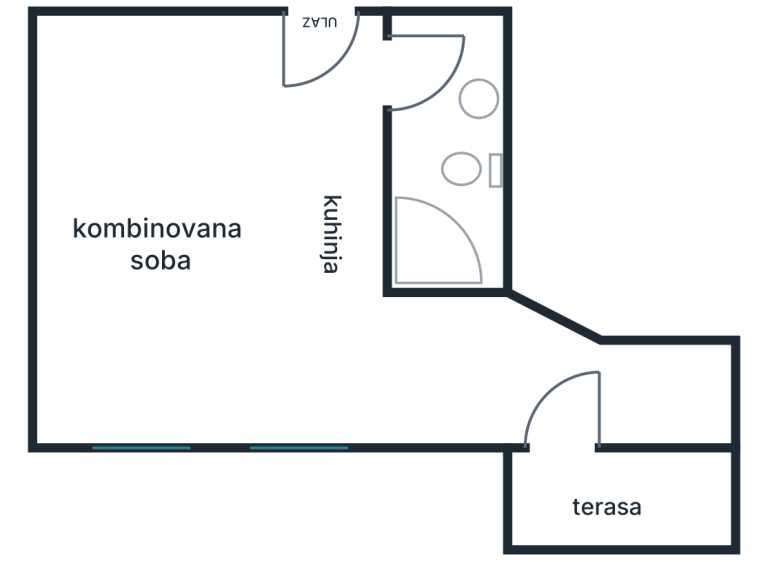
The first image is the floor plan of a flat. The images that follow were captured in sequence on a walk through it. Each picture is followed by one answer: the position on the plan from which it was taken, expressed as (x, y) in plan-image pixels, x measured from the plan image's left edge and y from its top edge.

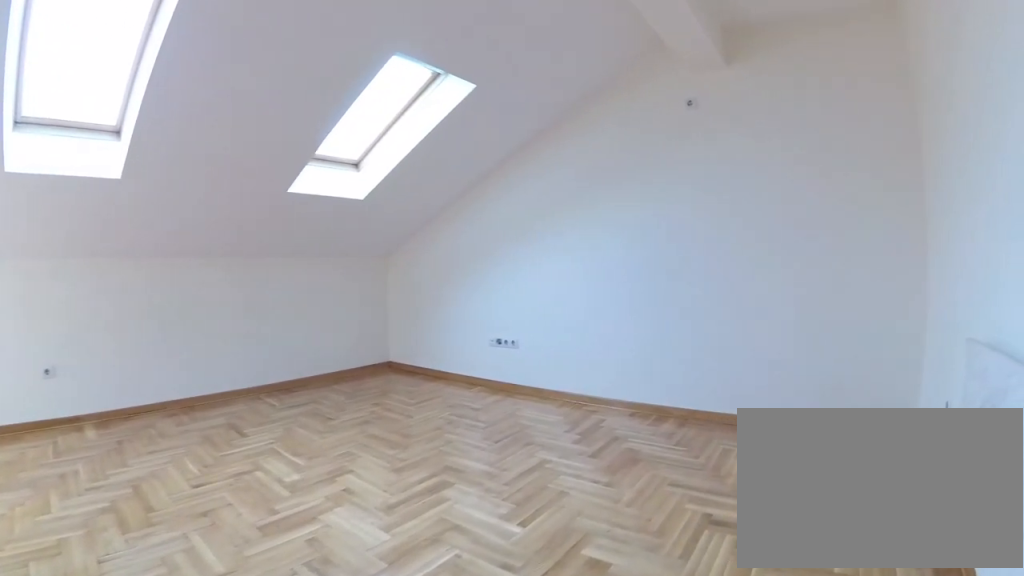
(315, 70)
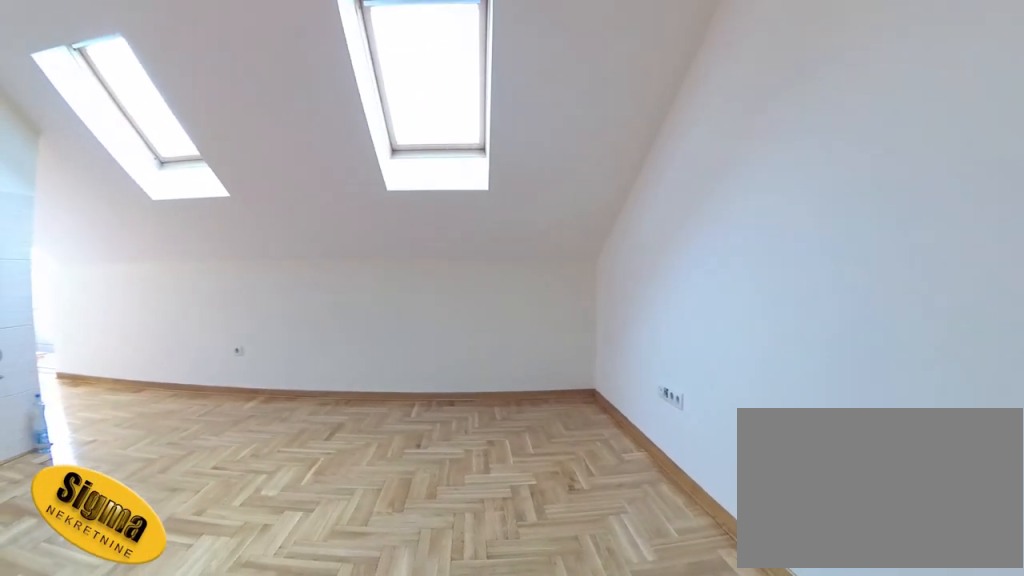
(146, 91)
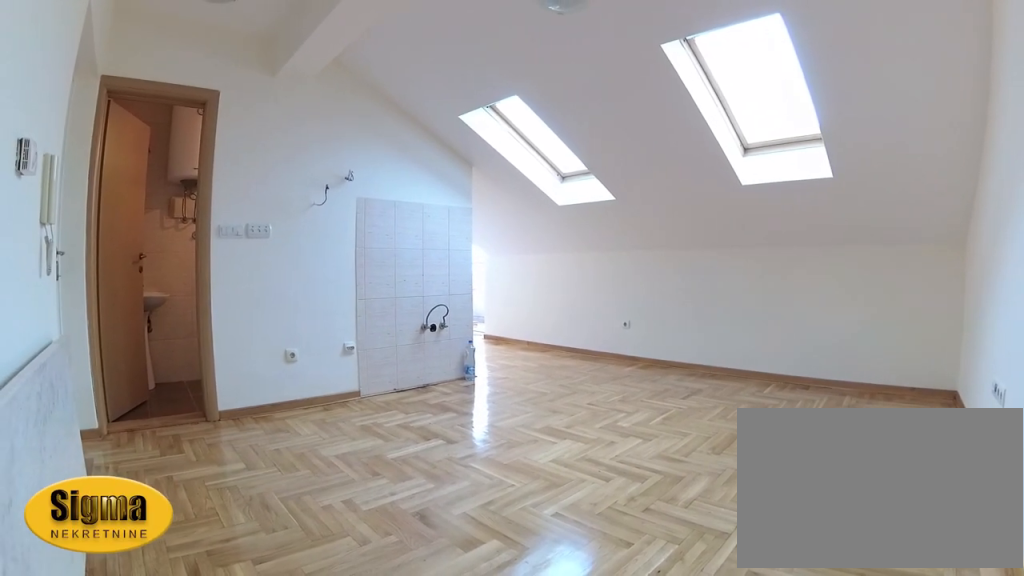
(102, 62)
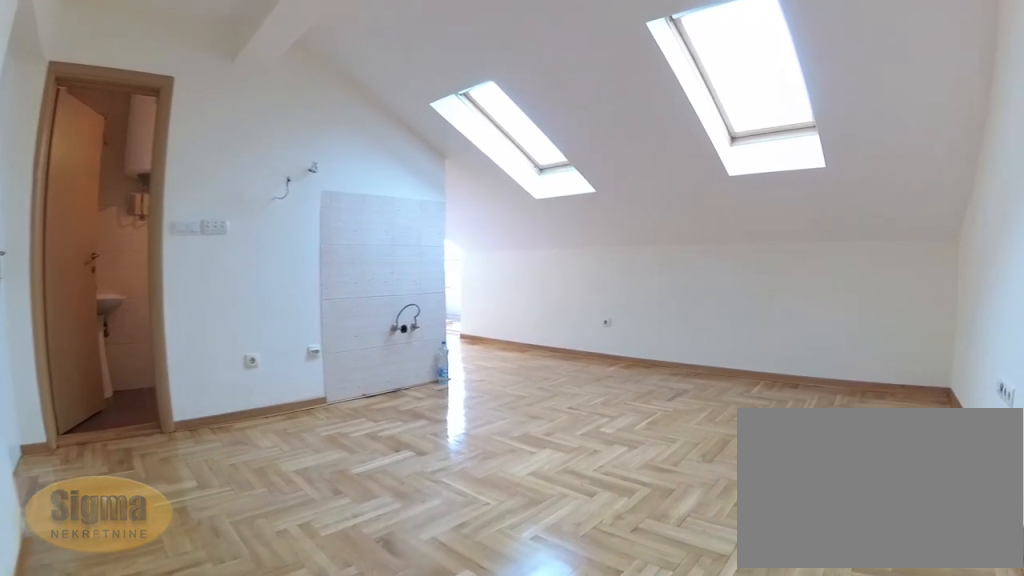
(102, 70)
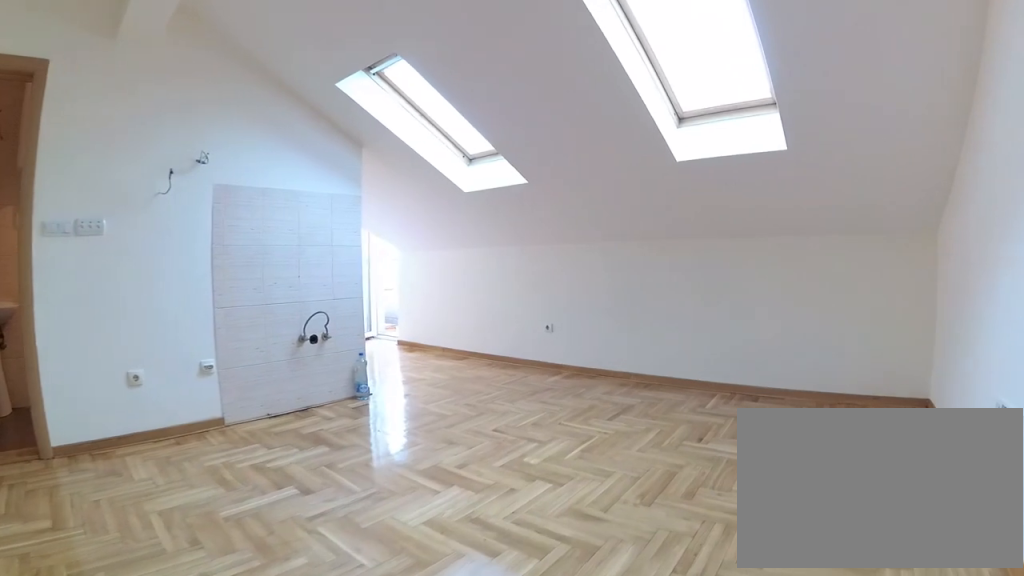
(104, 93)
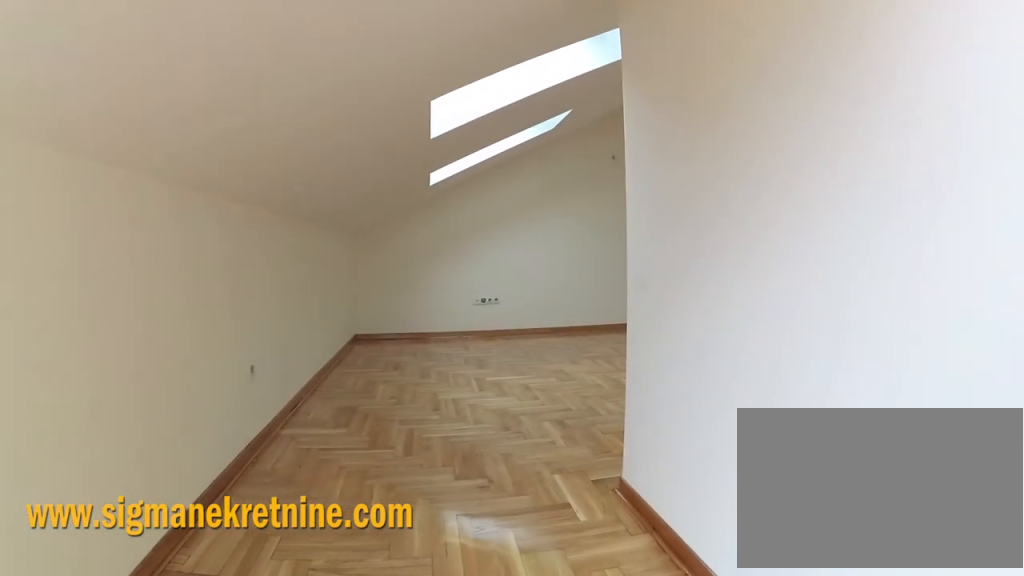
(546, 384)
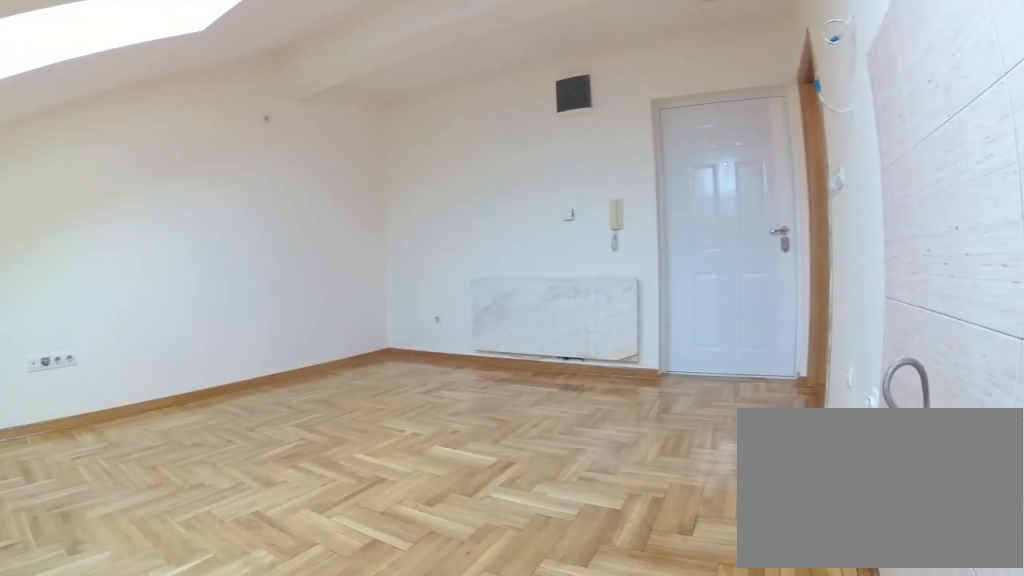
(352, 369)
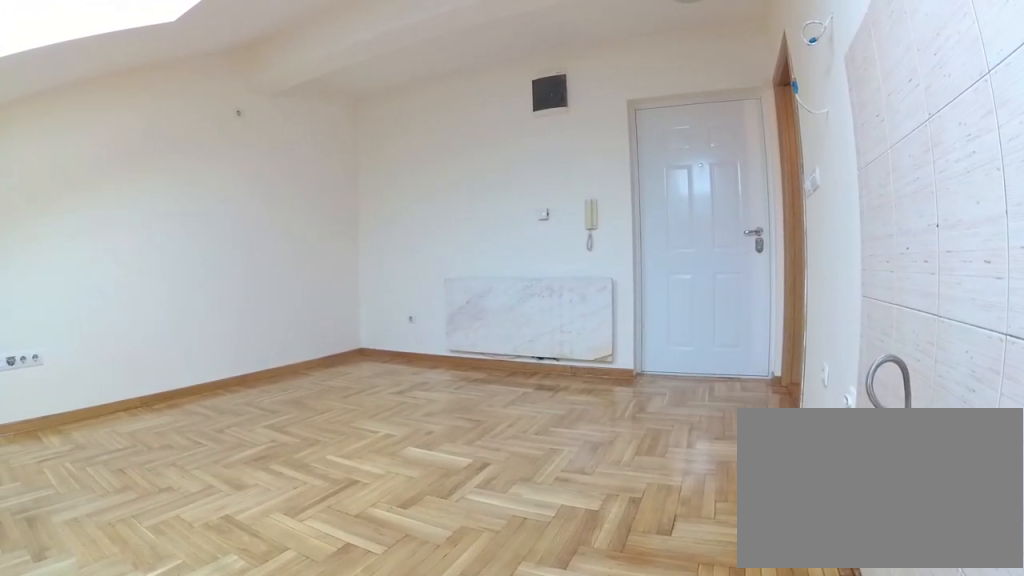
(345, 355)
